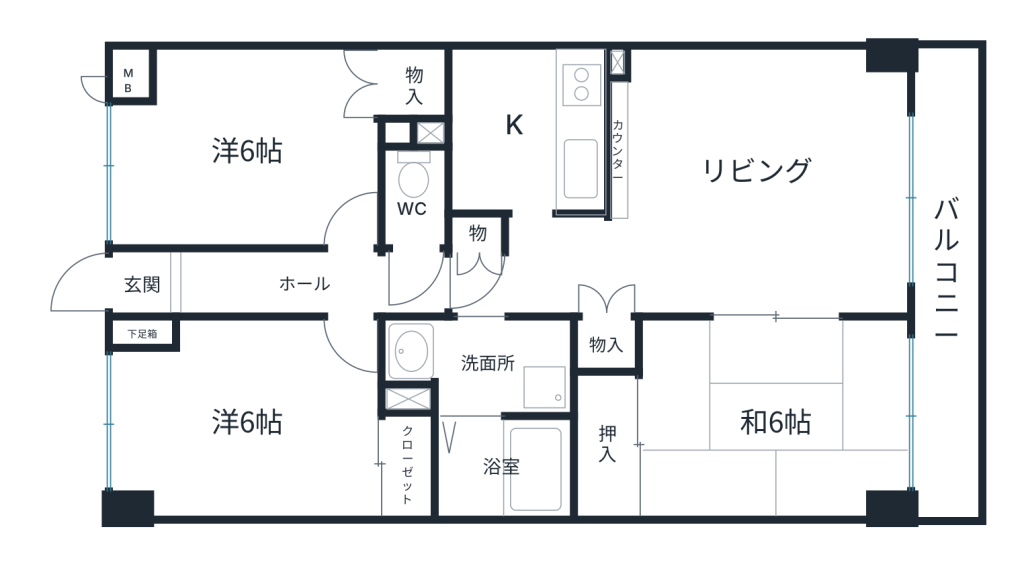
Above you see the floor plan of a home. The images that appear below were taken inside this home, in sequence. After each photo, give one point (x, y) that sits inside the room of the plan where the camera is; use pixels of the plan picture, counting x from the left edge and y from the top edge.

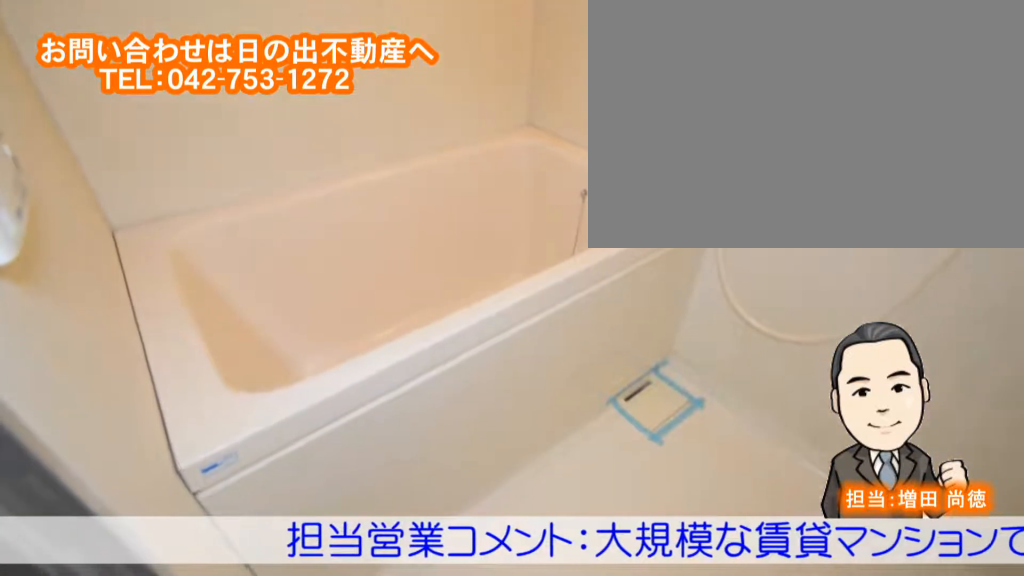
(504, 468)
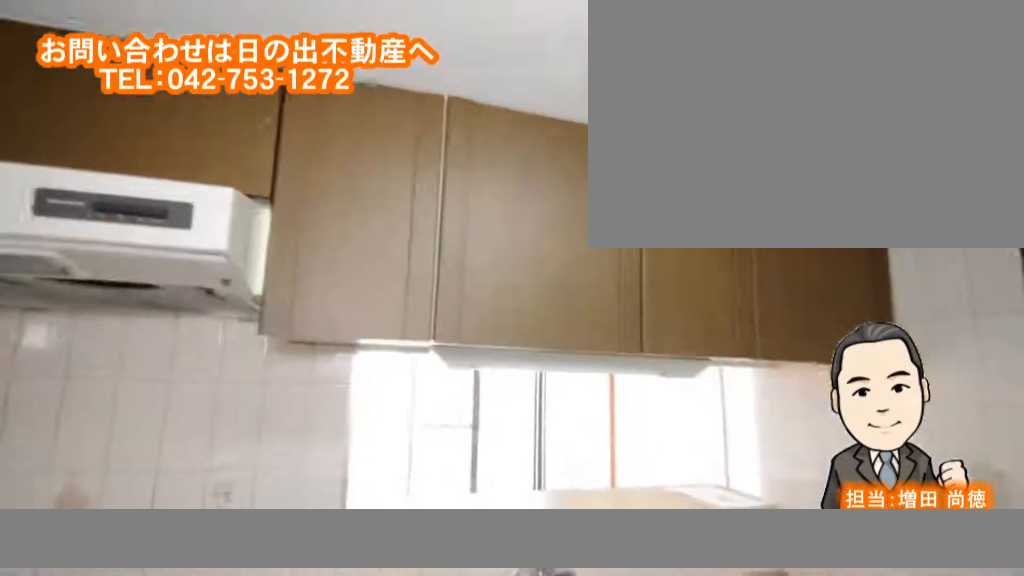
(509, 133)
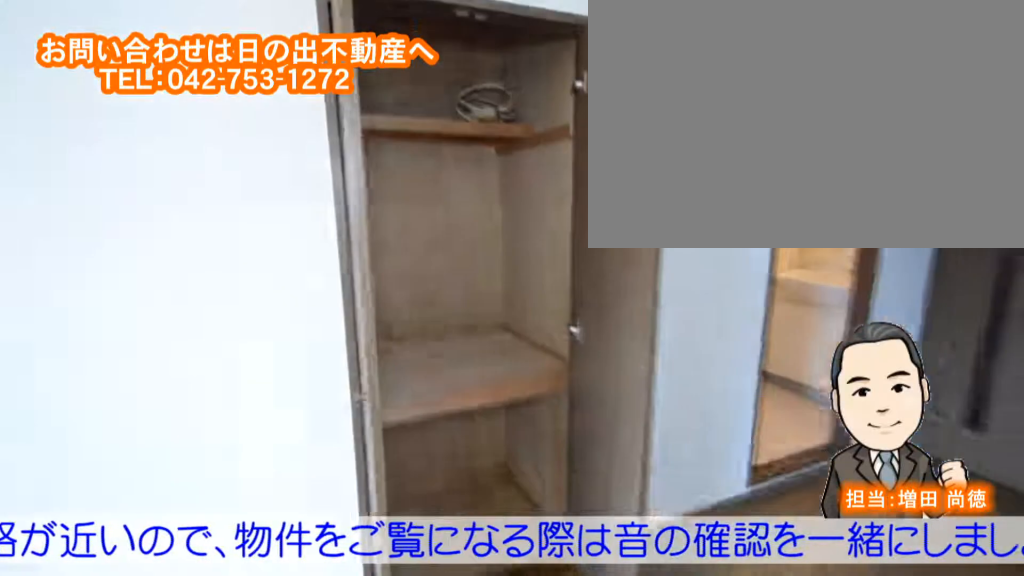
(748, 218)
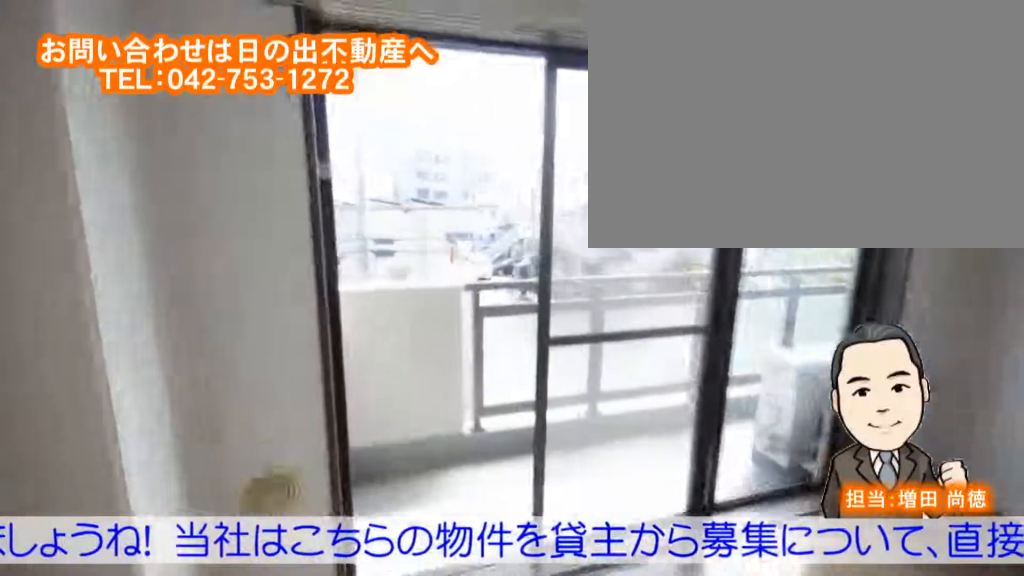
(750, 217)
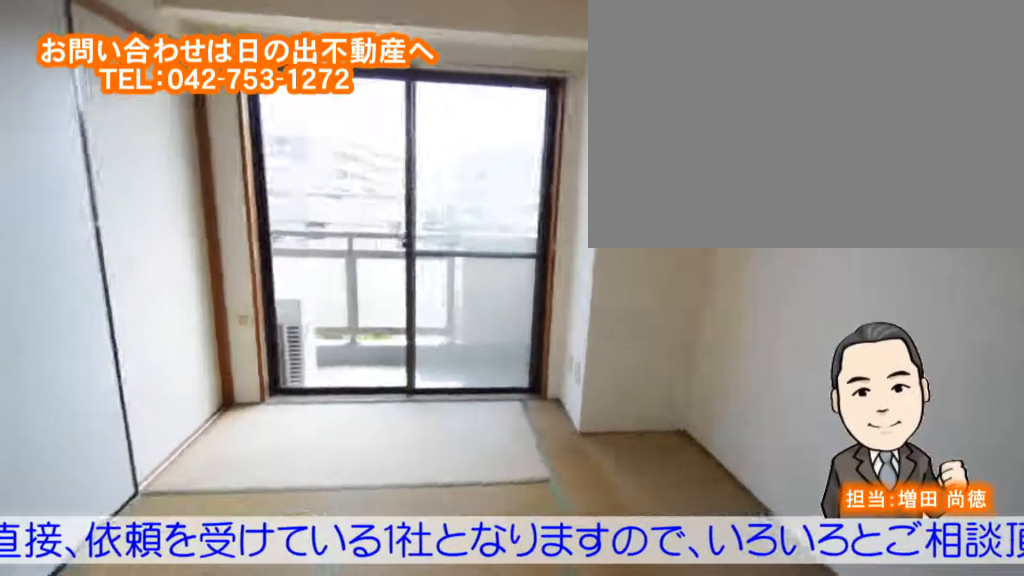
(707, 407)
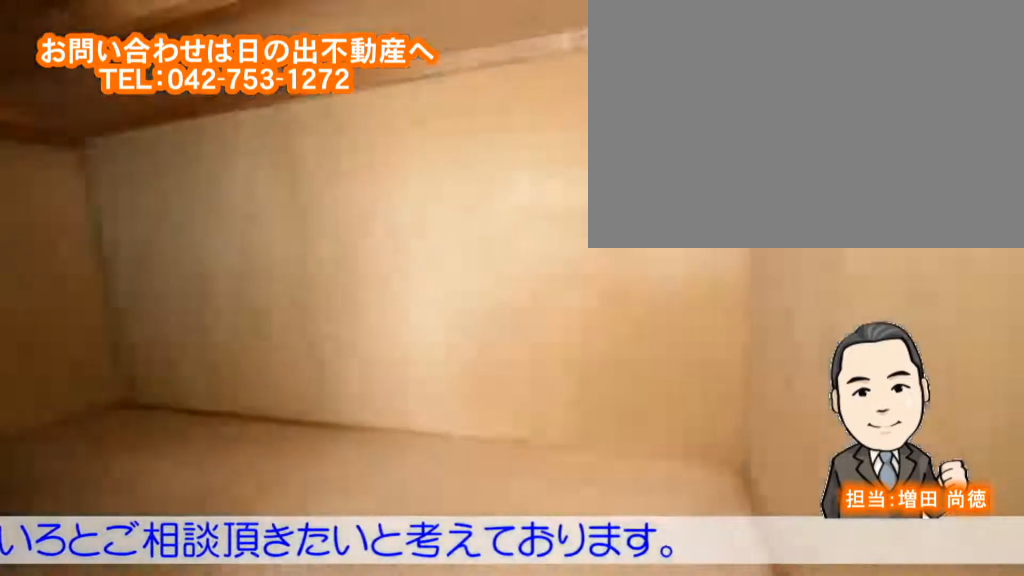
(706, 408)
